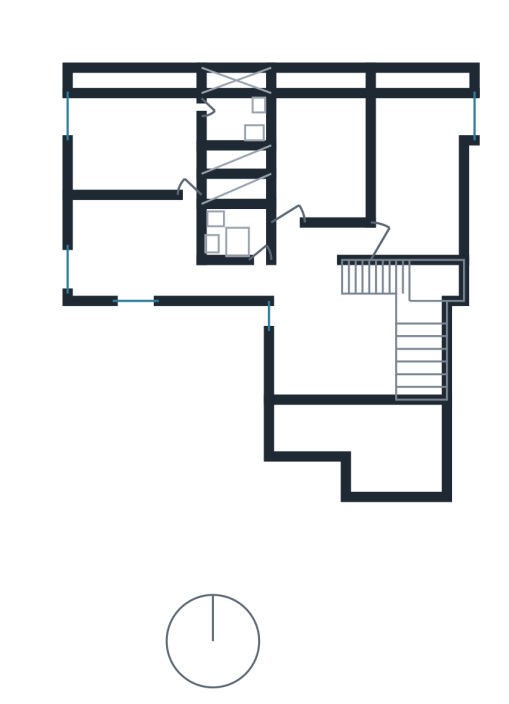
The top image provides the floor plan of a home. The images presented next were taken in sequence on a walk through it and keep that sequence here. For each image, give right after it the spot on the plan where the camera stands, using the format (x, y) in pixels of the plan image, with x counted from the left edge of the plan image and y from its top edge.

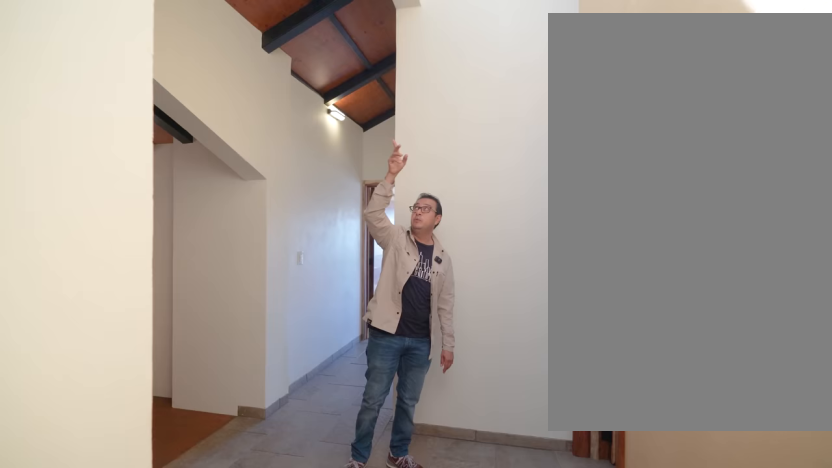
(293, 255)
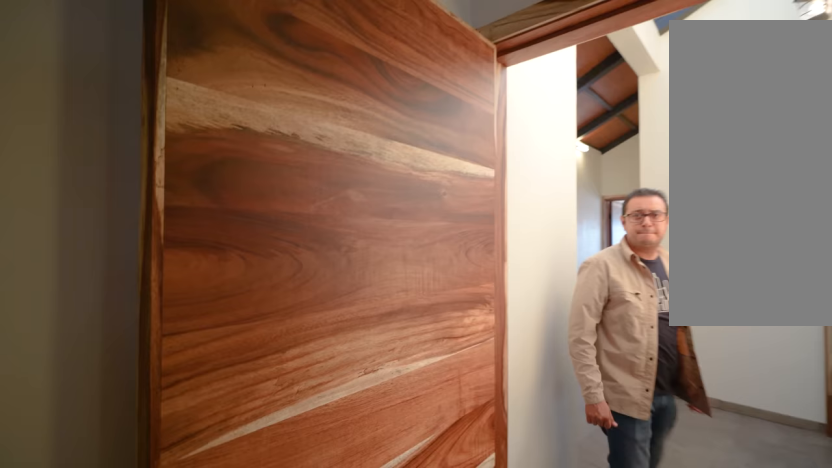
(424, 229)
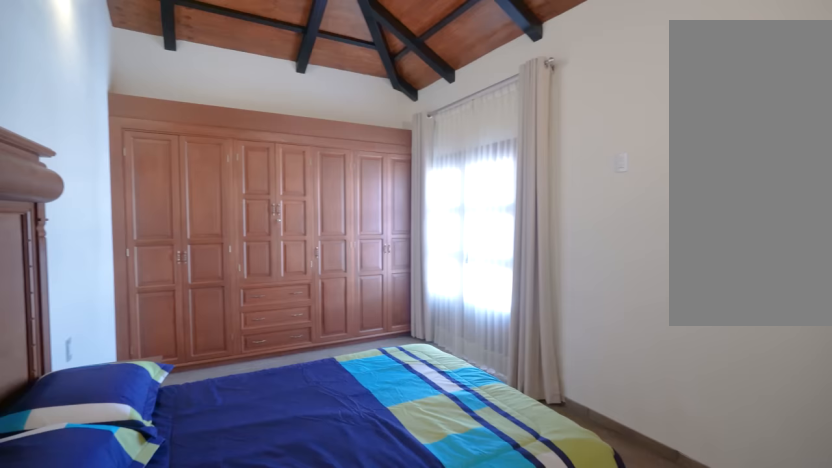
(400, 236)
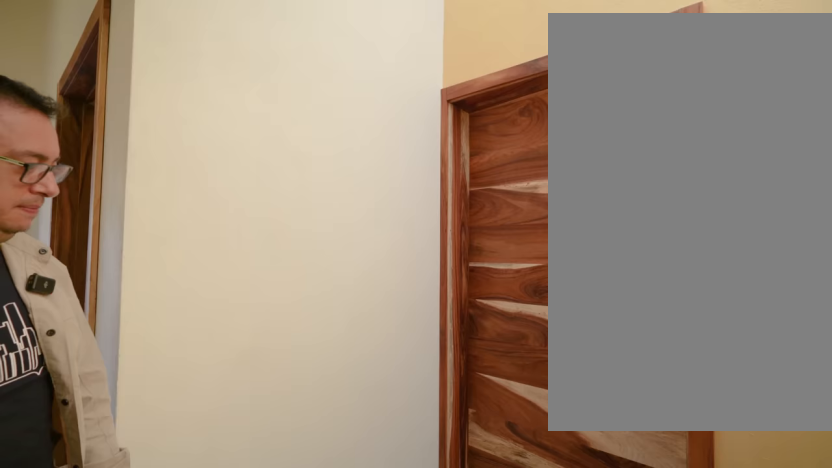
(338, 236)
